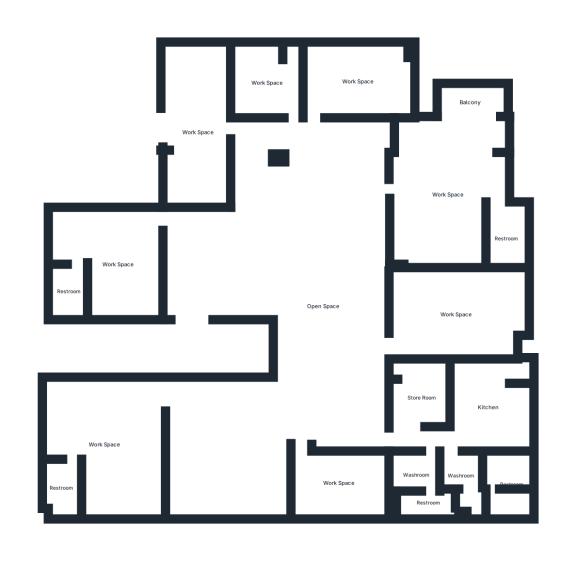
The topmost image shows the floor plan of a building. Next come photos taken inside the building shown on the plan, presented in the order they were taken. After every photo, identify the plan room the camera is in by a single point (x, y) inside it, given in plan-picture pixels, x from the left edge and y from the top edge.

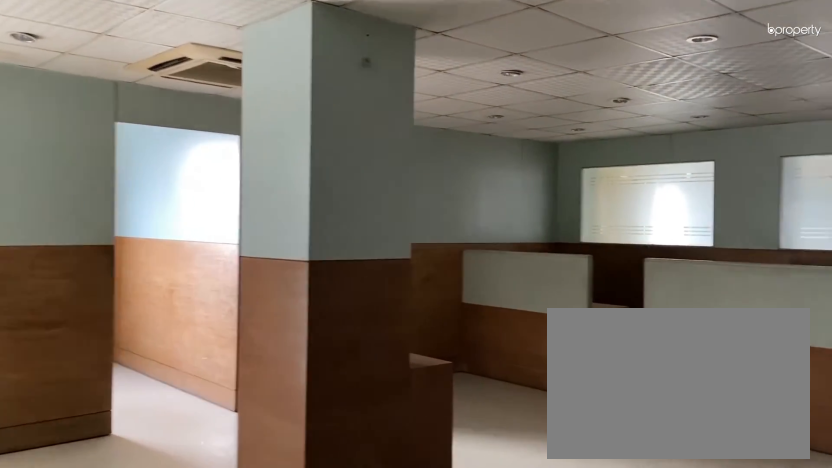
(253, 276)
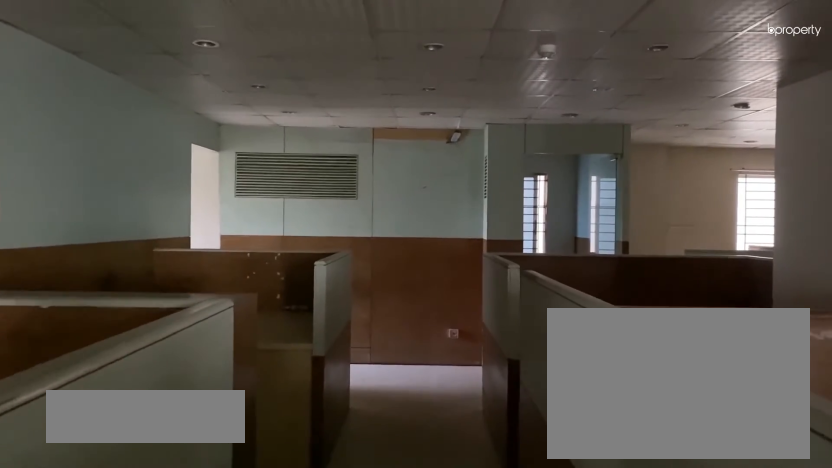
(328, 305)
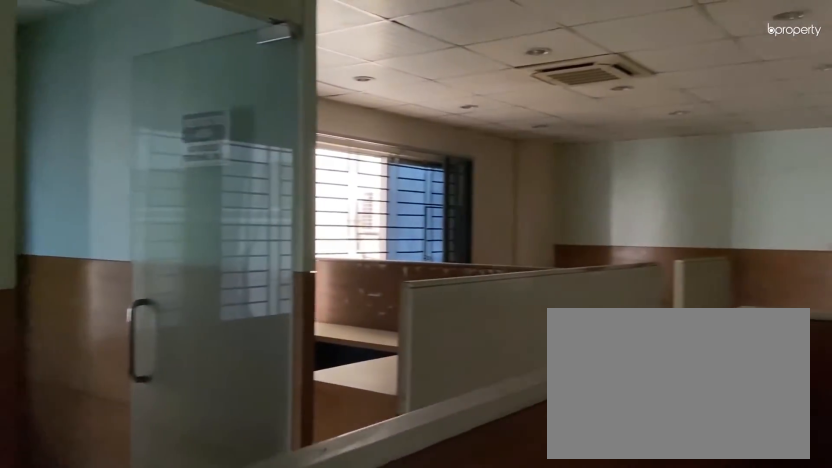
(329, 307)
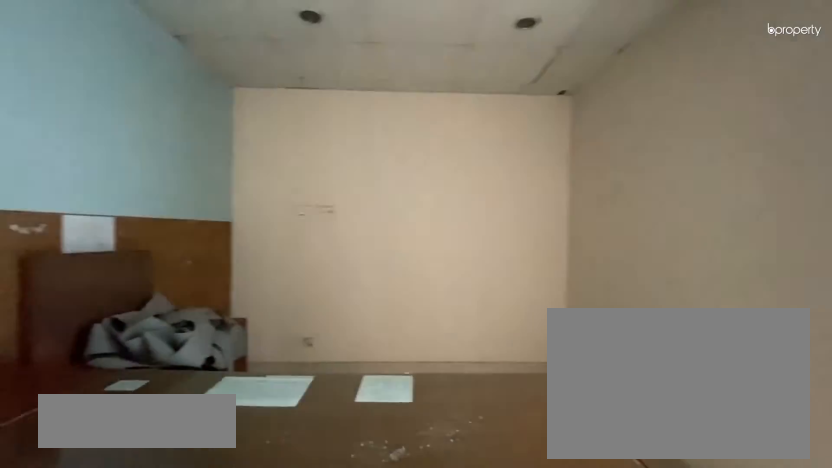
(122, 260)
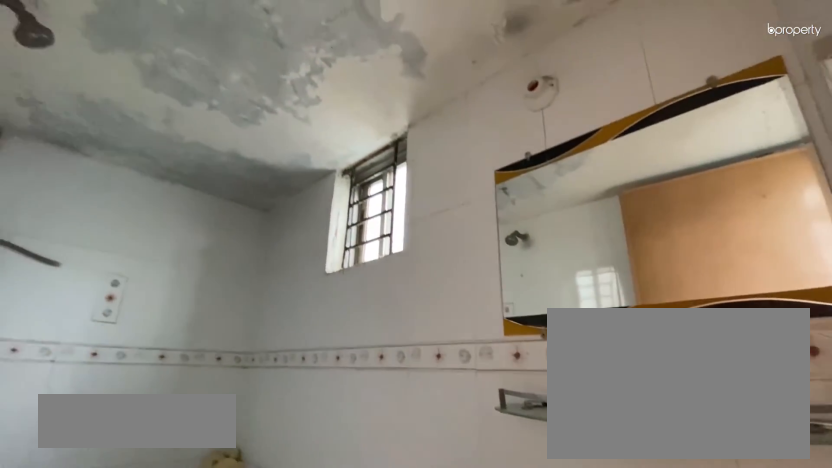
(72, 291)
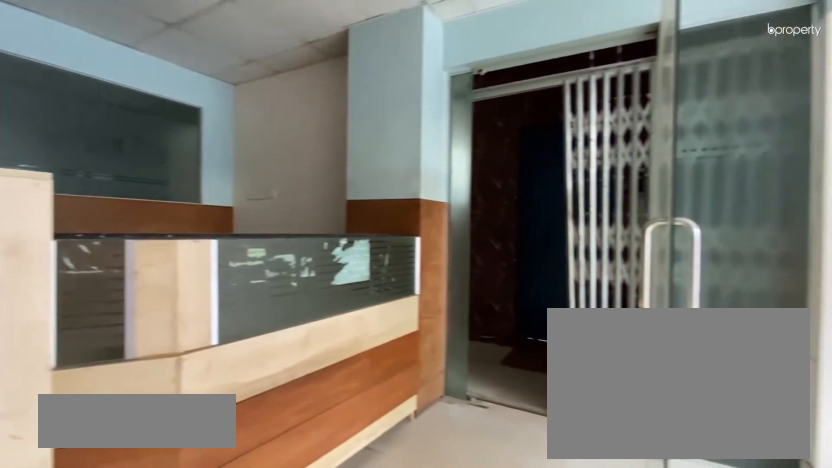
(196, 130)
